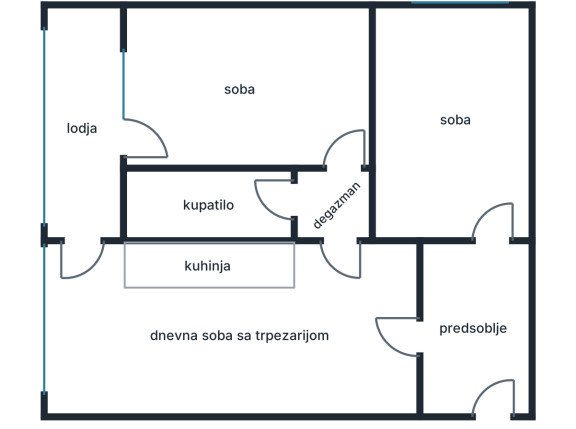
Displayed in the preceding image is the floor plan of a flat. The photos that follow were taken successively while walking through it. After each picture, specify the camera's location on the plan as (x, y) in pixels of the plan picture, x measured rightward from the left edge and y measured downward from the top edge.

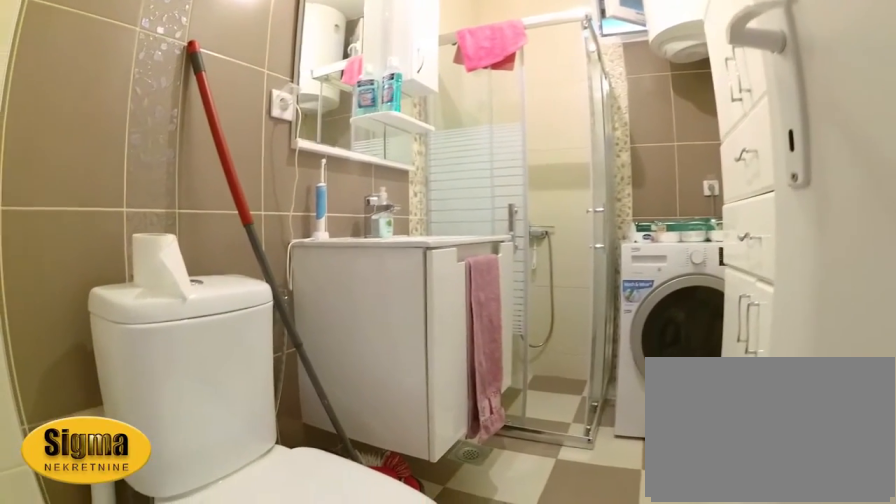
(307, 205)
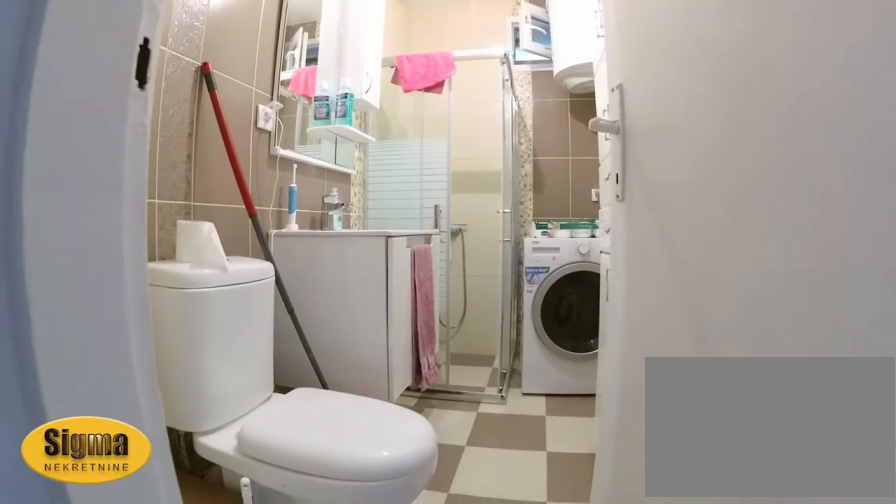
(315, 218)
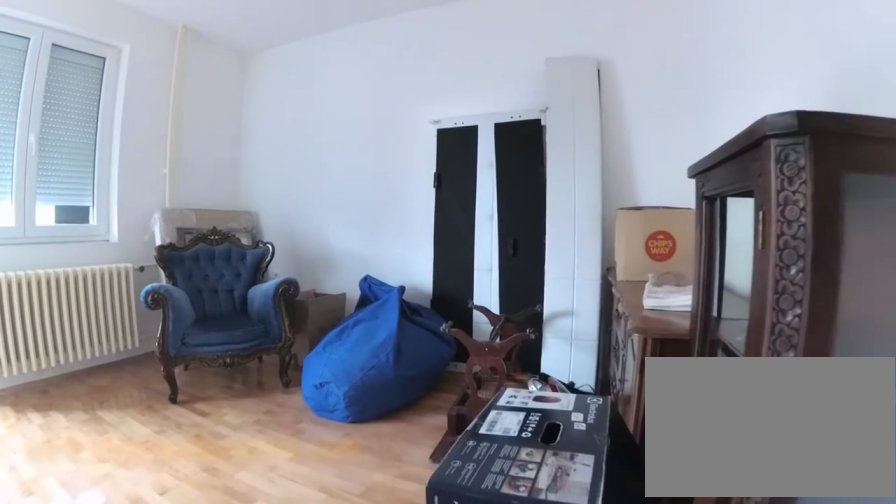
(343, 161)
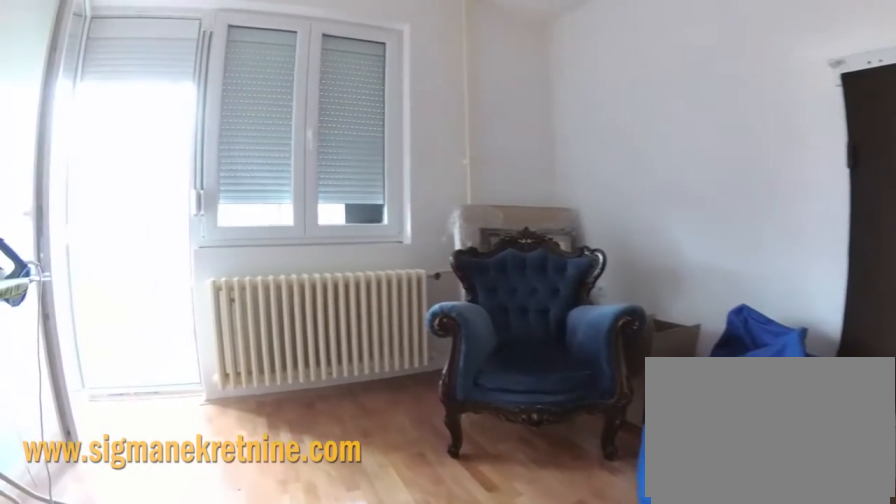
(325, 132)
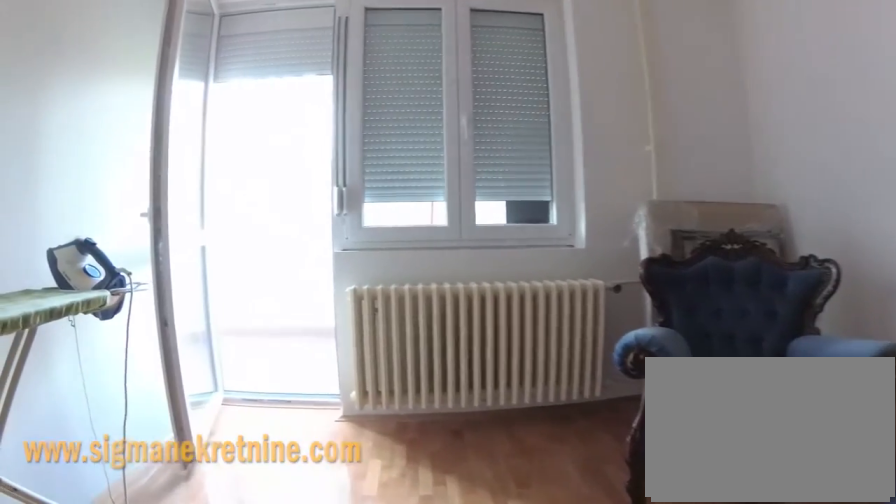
(303, 127)
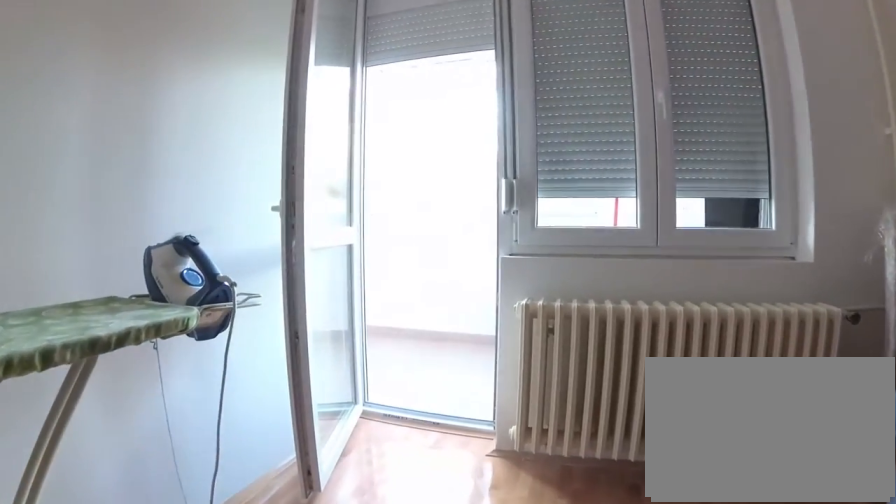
(279, 127)
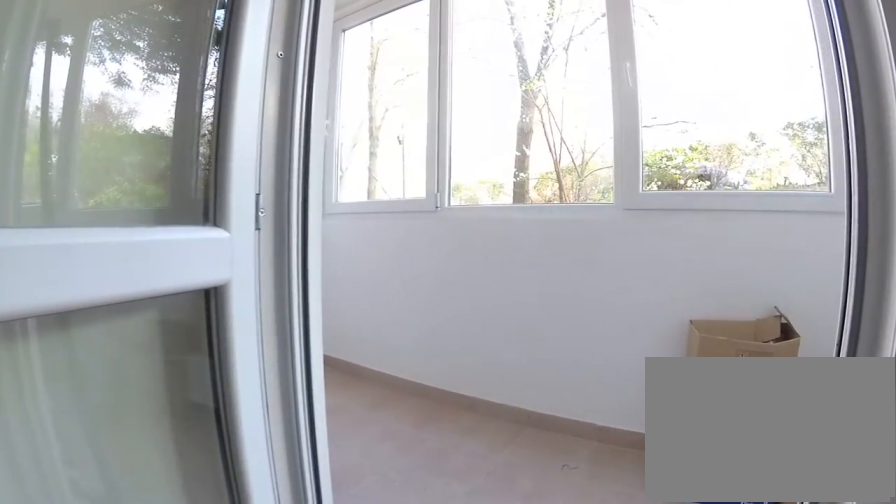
(152, 135)
